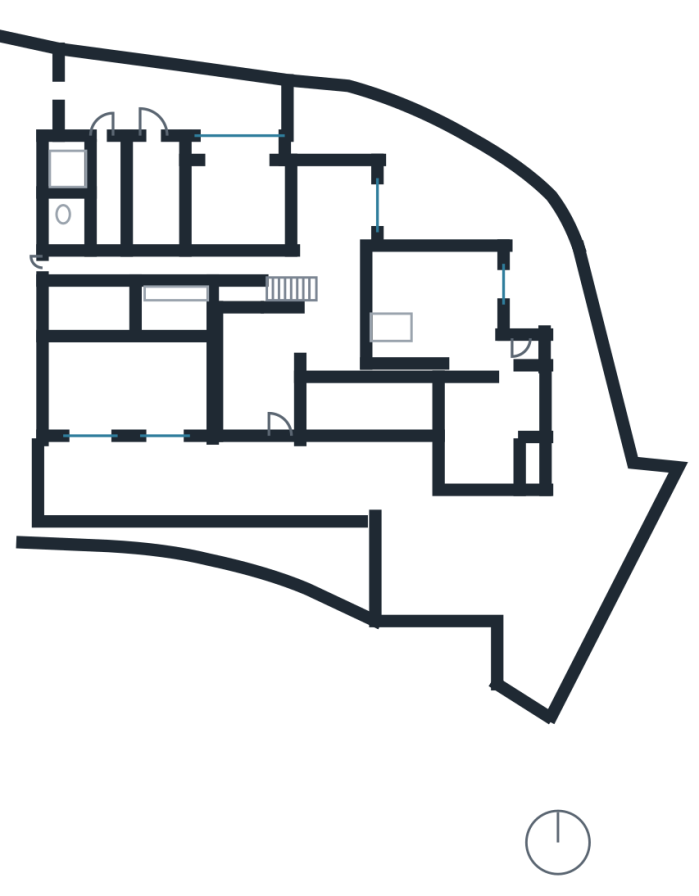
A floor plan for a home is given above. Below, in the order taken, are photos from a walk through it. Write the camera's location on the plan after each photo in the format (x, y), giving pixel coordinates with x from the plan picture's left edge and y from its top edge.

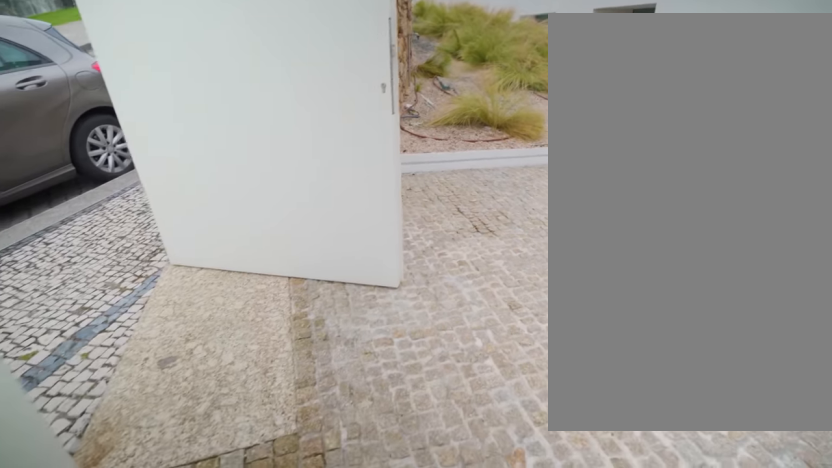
(401, 598)
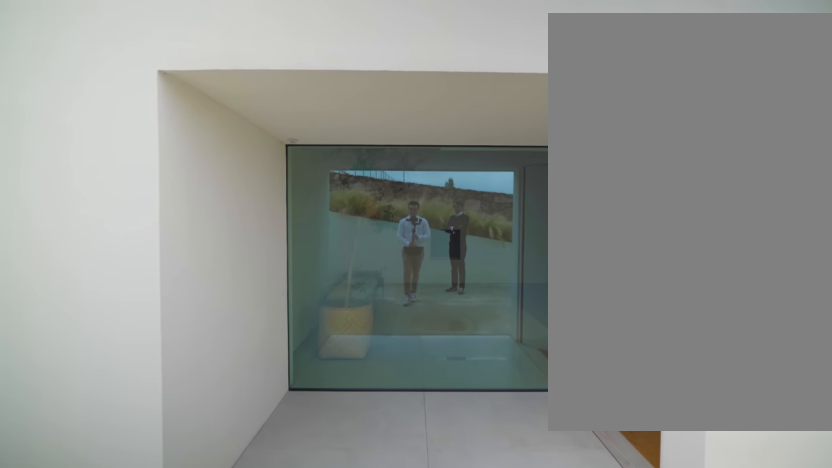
(234, 485)
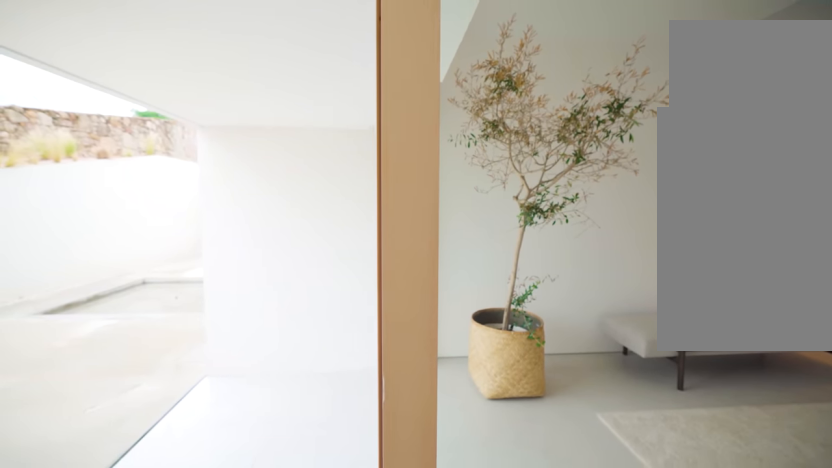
(280, 417)
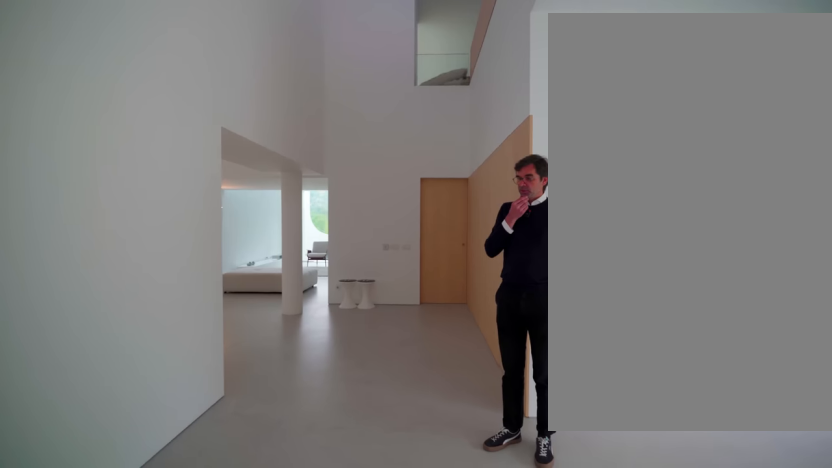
(236, 354)
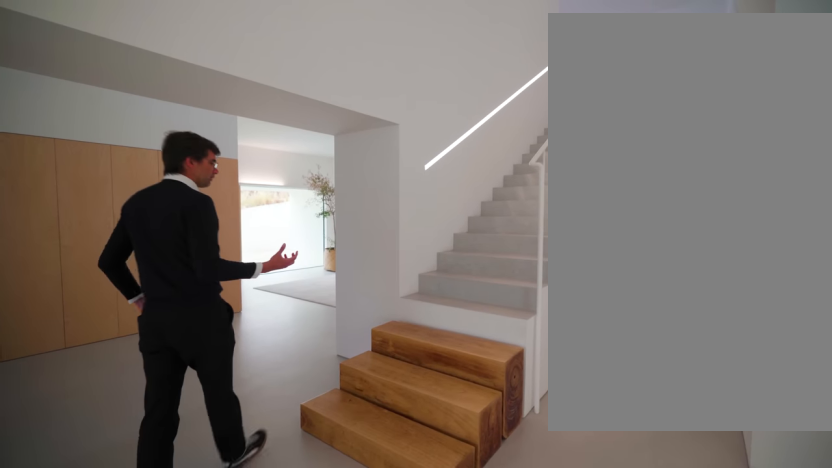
(357, 269)
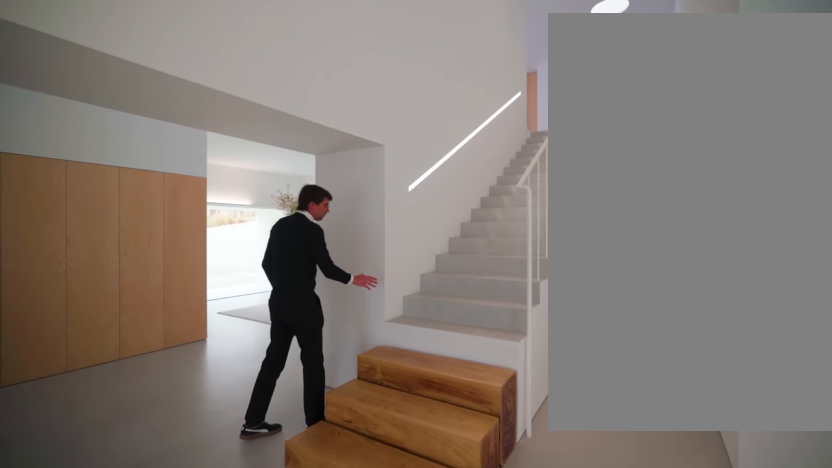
(357, 267)
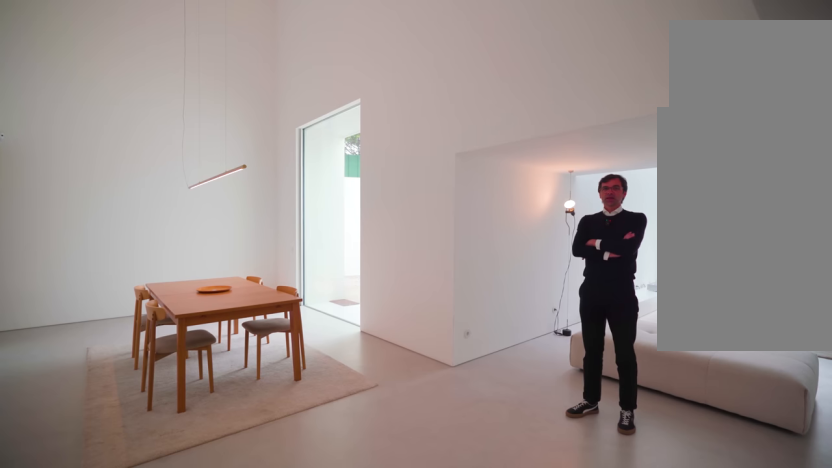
(331, 293)
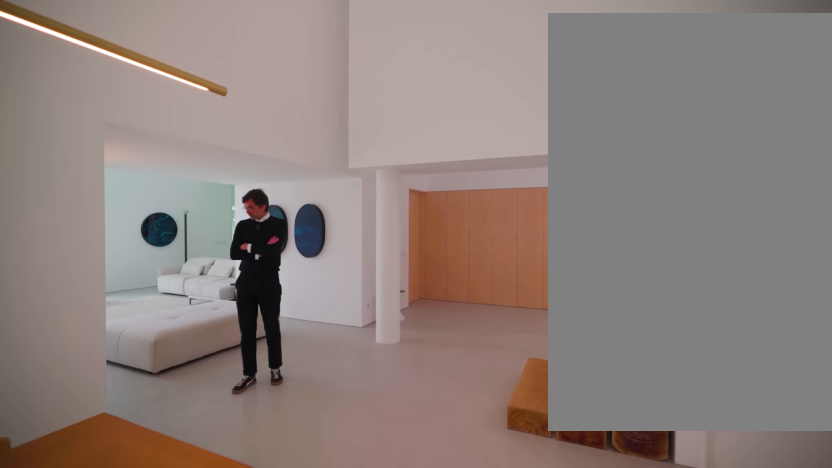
(310, 241)
